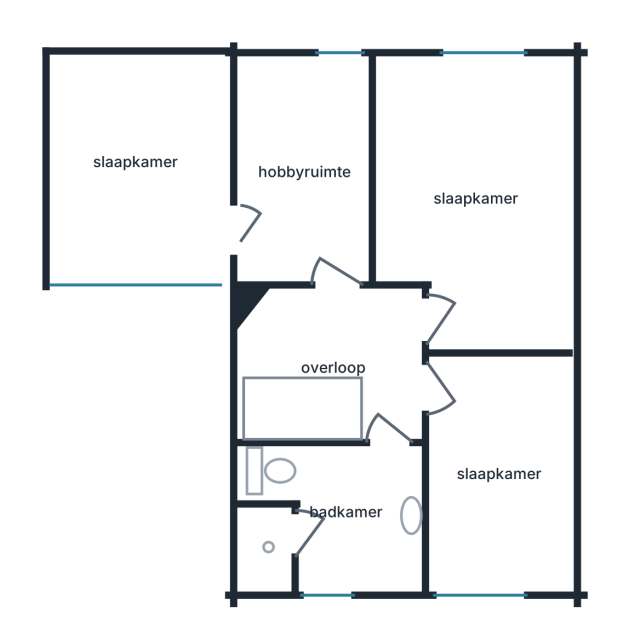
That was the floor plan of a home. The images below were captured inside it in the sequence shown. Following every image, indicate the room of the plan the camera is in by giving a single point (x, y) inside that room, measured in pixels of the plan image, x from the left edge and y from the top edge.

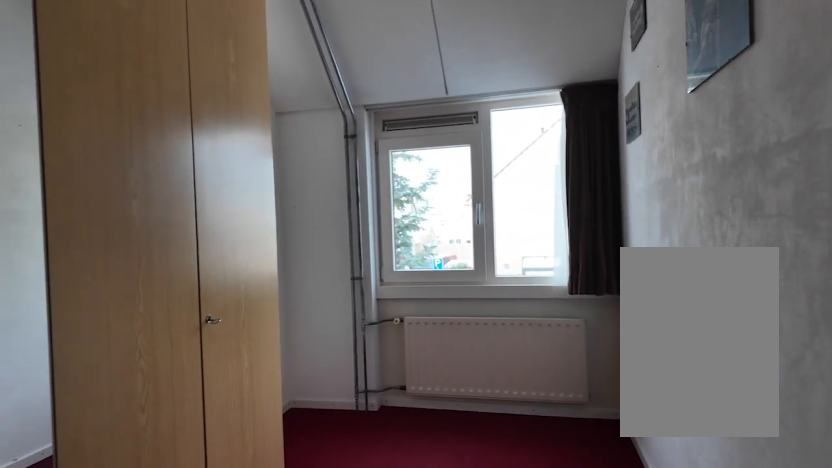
(499, 471)
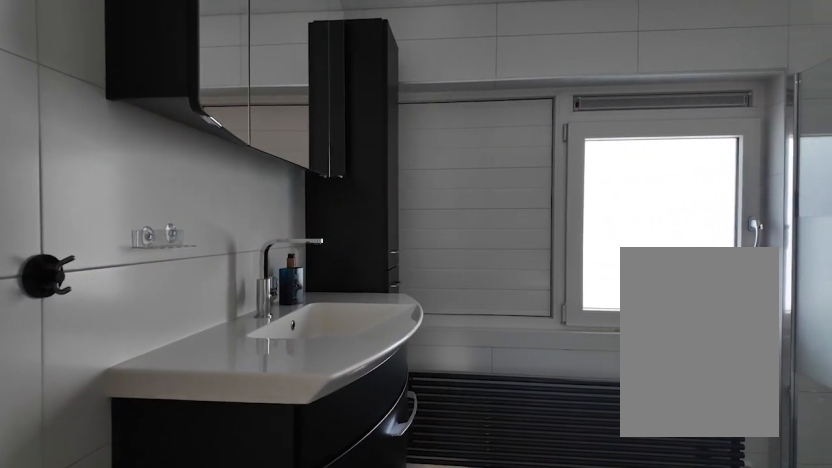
(333, 522)
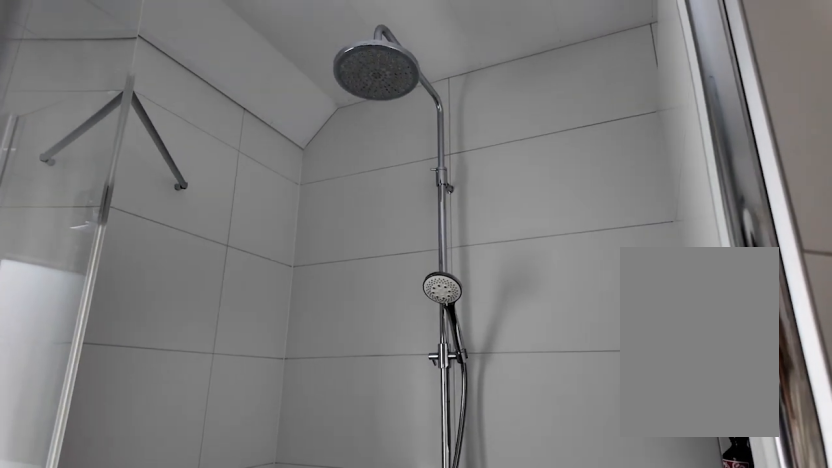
(333, 522)
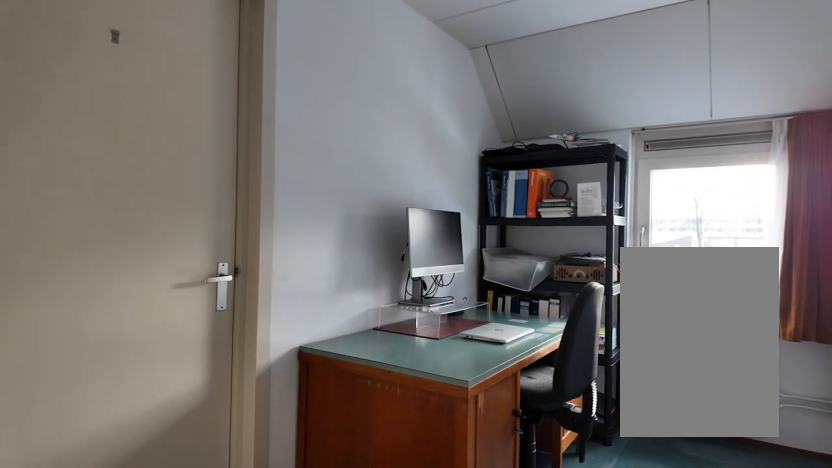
(303, 170)
